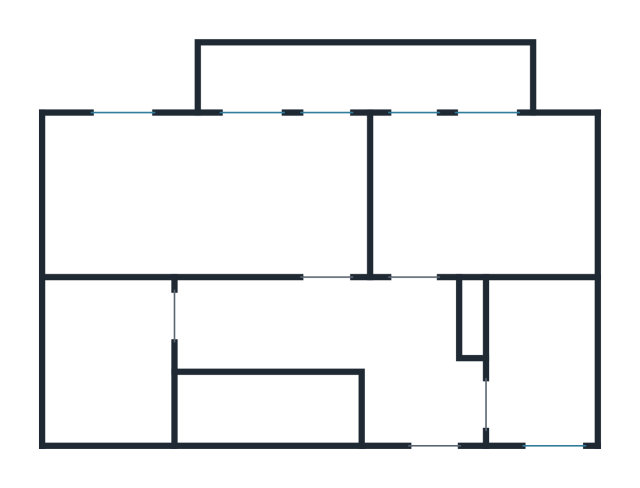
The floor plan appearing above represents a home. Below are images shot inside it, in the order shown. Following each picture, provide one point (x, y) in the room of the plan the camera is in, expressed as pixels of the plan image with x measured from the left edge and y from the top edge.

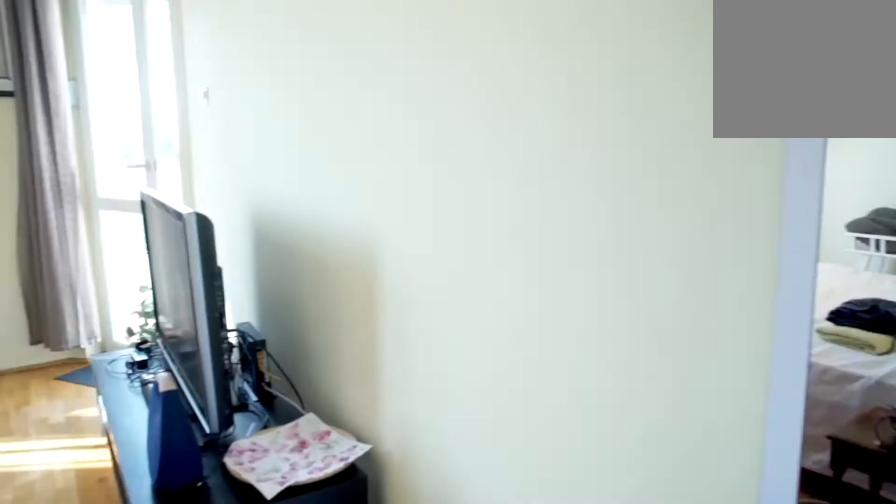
(288, 320)
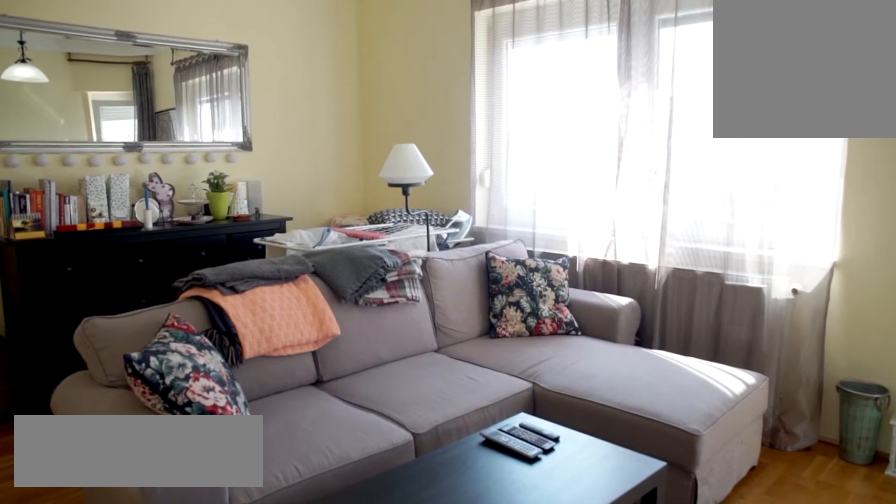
(206, 199)
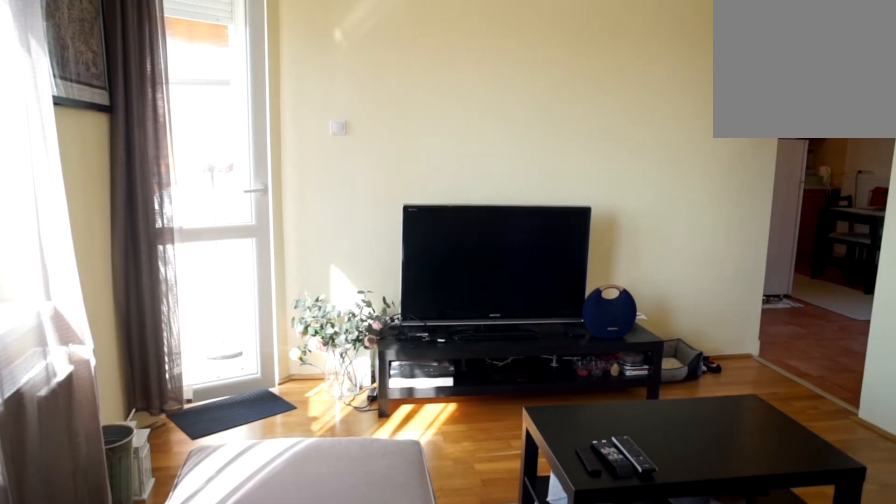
(207, 199)
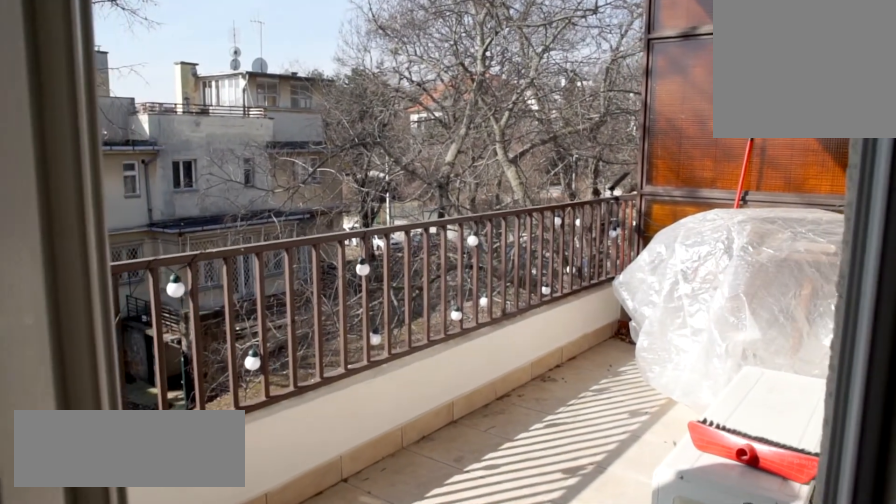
(360, 80)
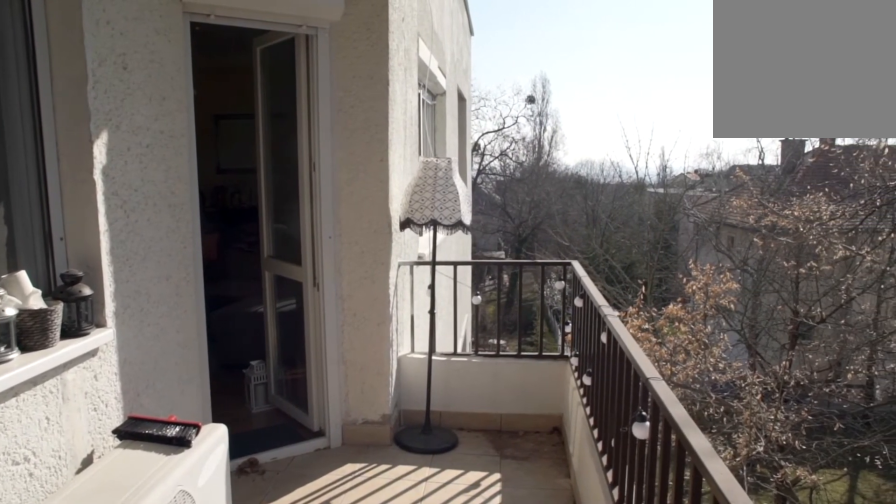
(359, 80)
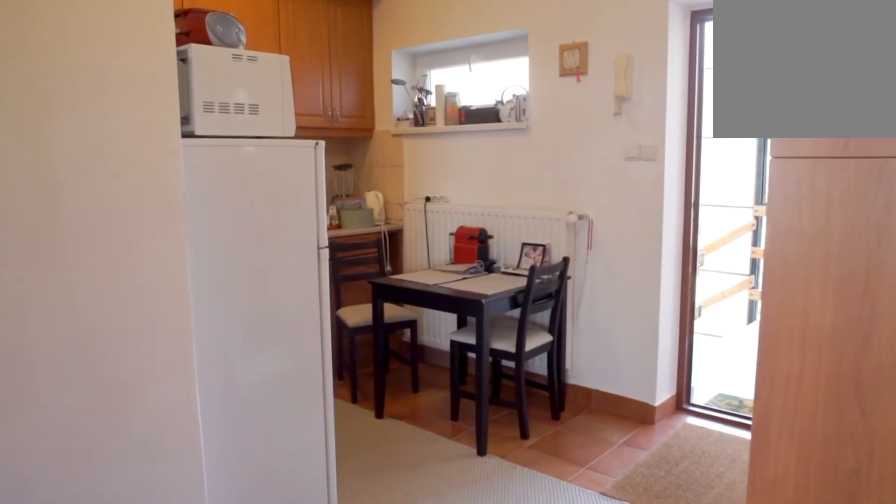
(360, 326)
